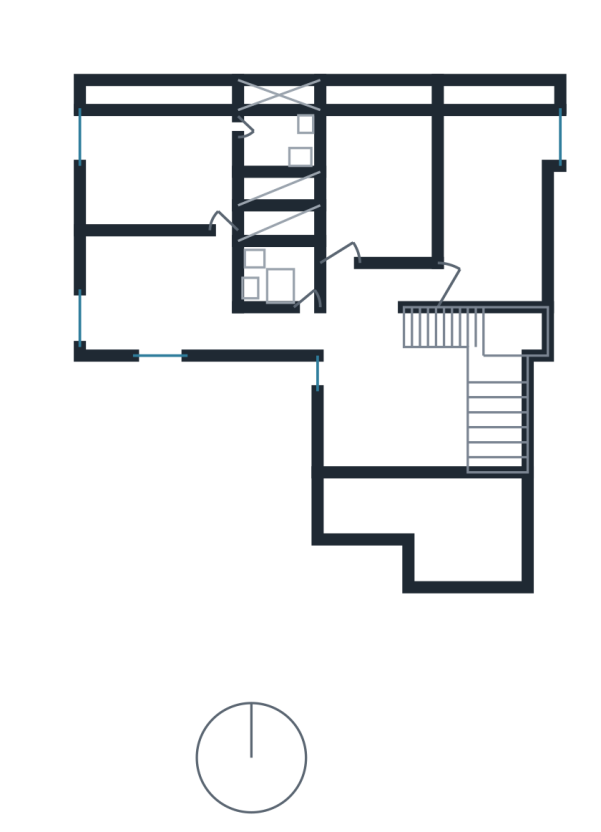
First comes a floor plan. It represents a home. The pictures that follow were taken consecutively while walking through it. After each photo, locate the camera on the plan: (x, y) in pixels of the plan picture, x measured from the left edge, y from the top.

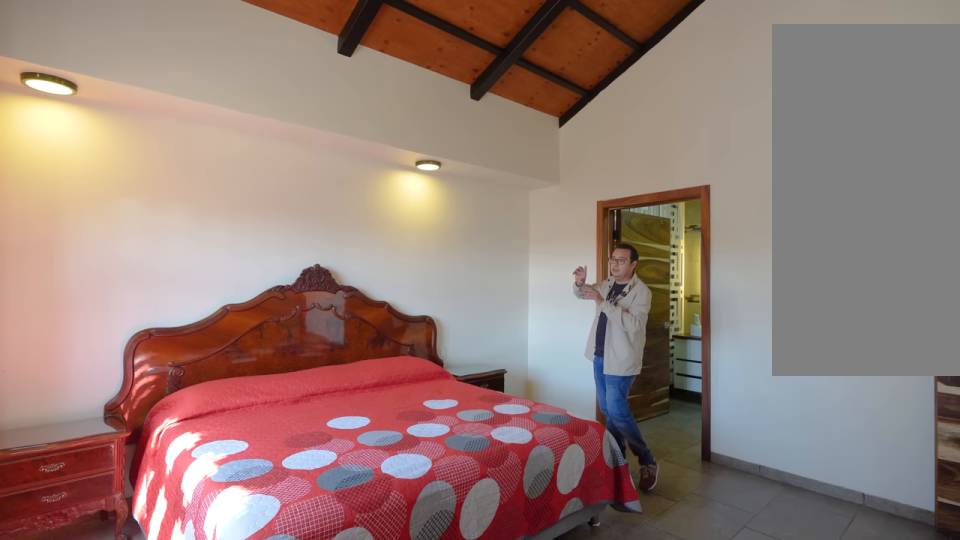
(163, 205)
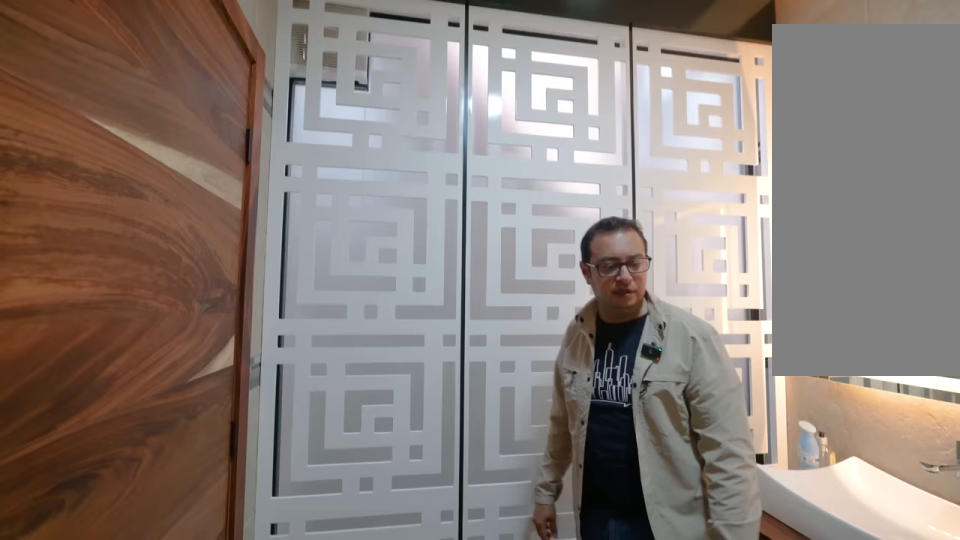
(279, 136)
